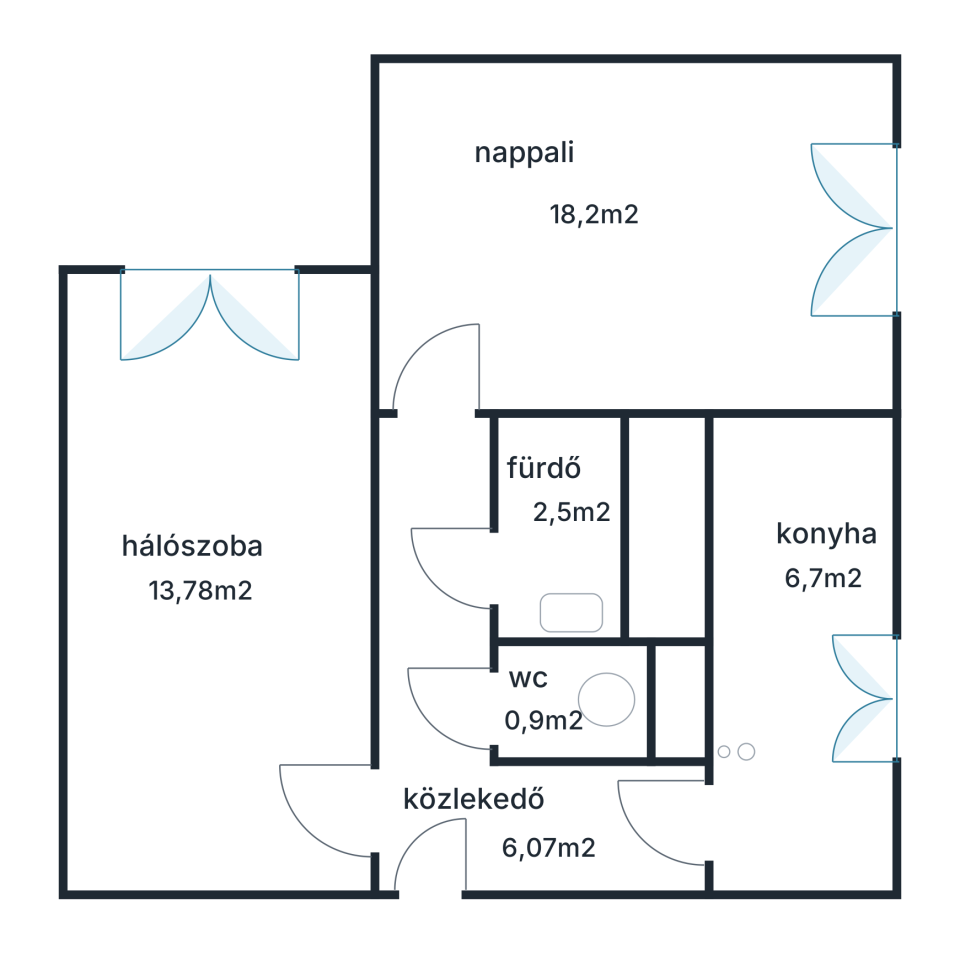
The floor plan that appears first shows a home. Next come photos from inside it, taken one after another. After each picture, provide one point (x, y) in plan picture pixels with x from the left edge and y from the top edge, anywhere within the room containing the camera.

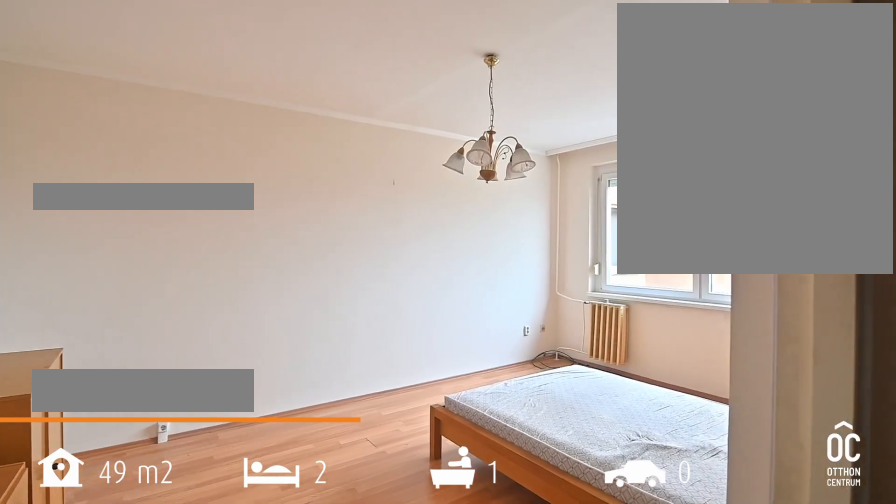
(639, 230)
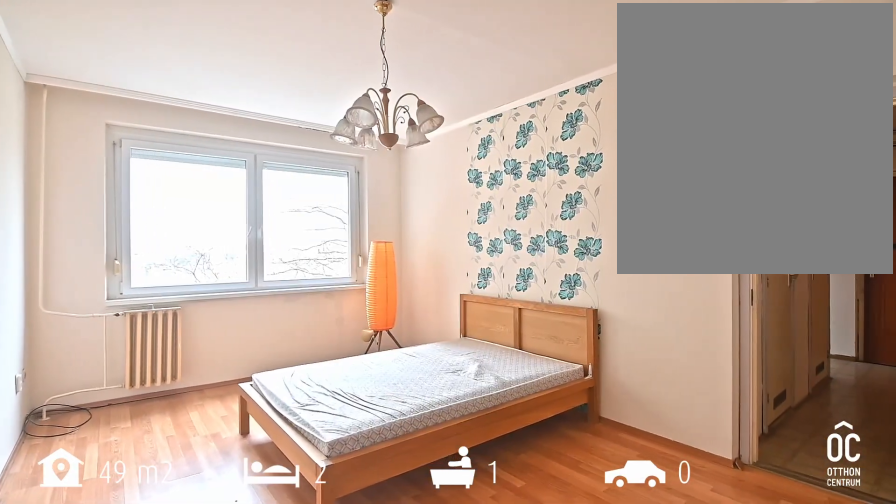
(639, 230)
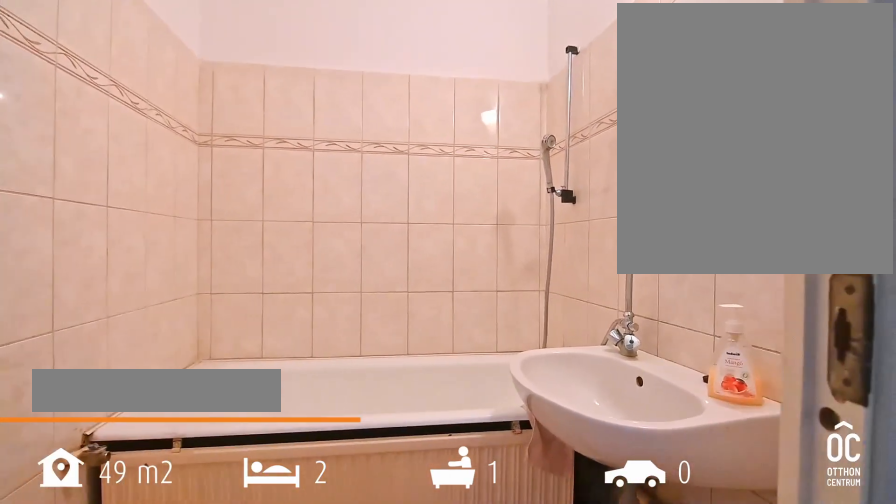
(588, 527)
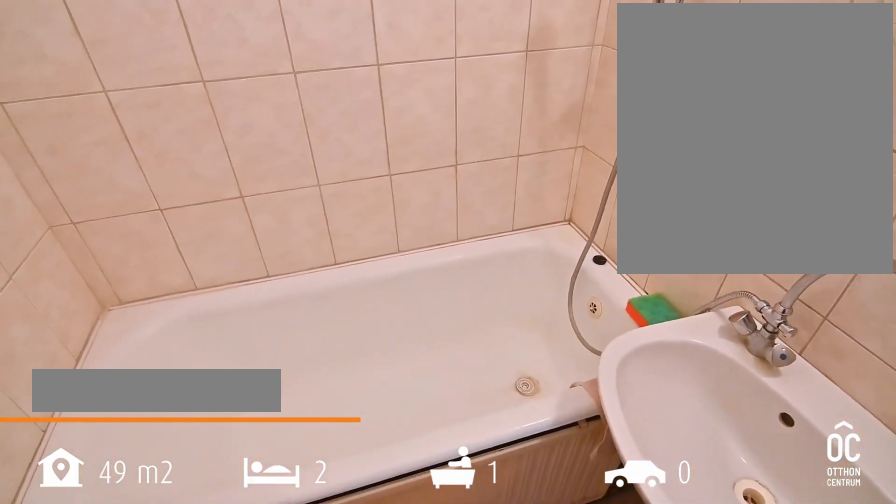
(588, 527)
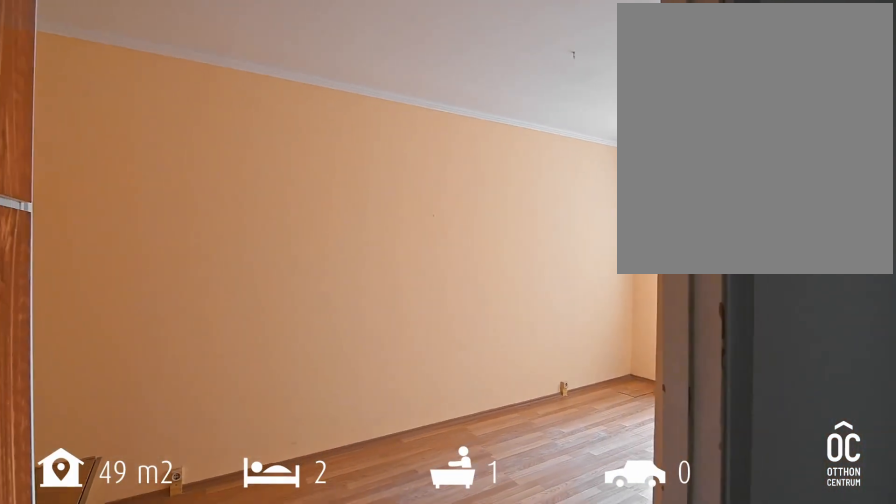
(203, 563)
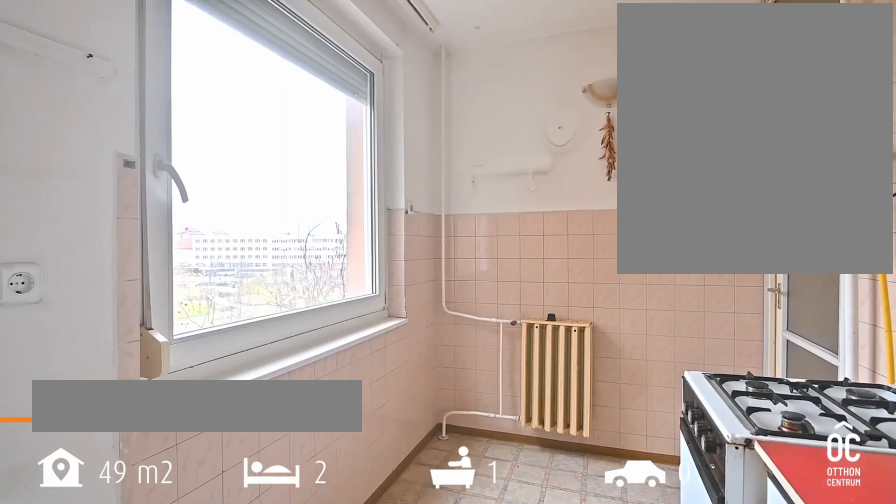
(798, 666)
